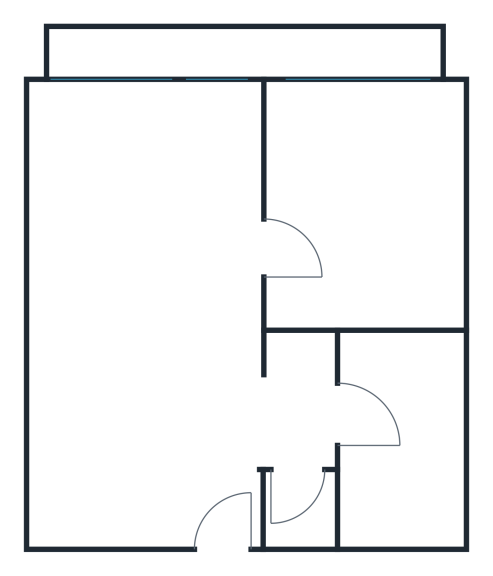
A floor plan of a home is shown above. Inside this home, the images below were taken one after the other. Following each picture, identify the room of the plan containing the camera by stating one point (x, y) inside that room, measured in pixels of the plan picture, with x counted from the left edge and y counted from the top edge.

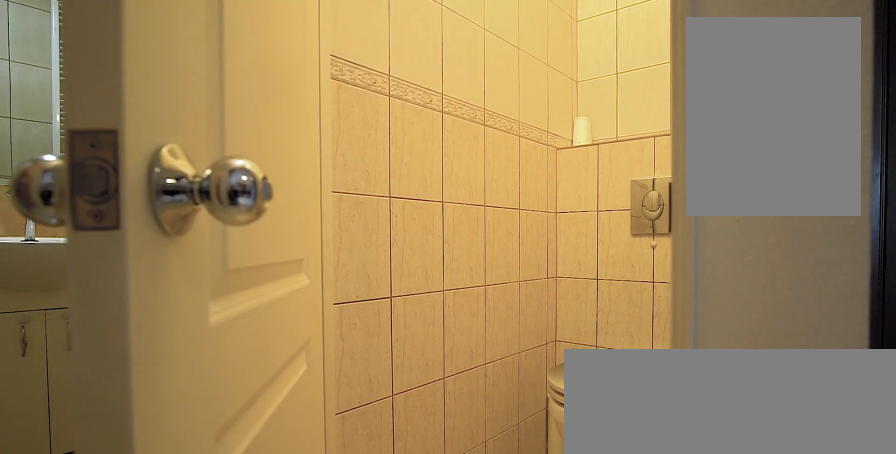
(299, 501)
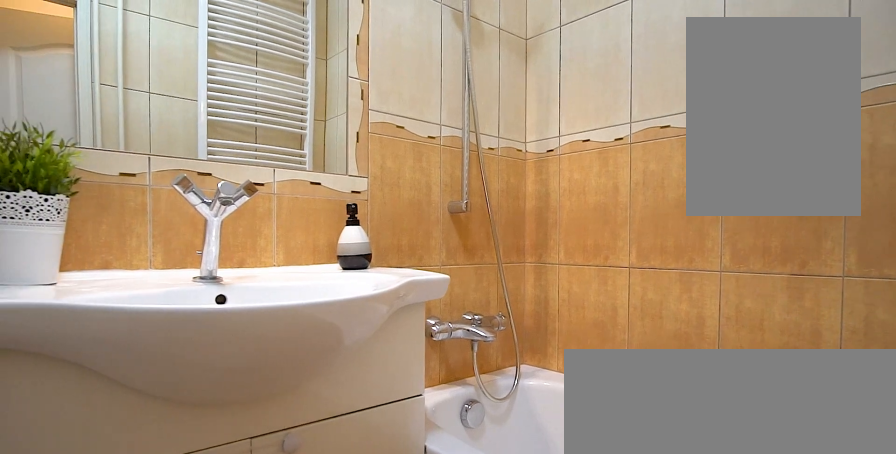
(389, 429)
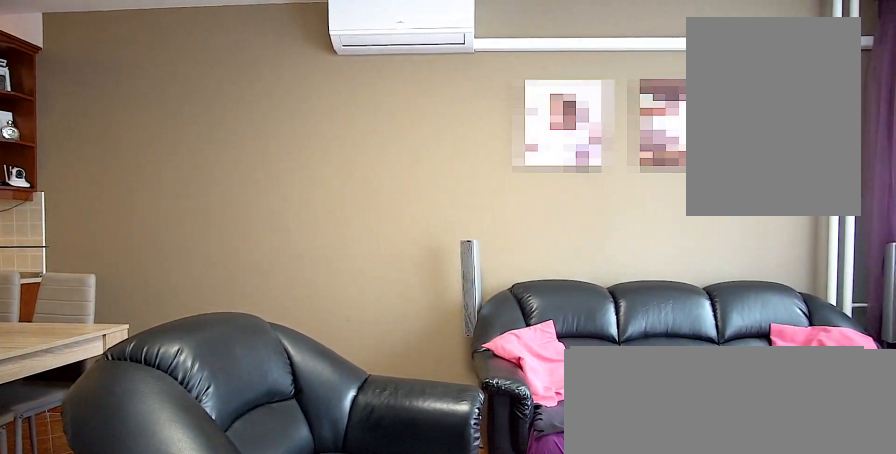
(154, 232)
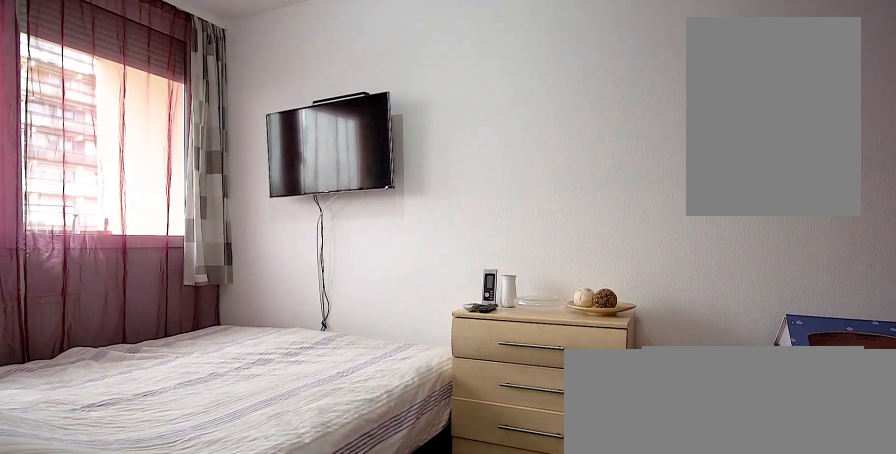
(358, 223)
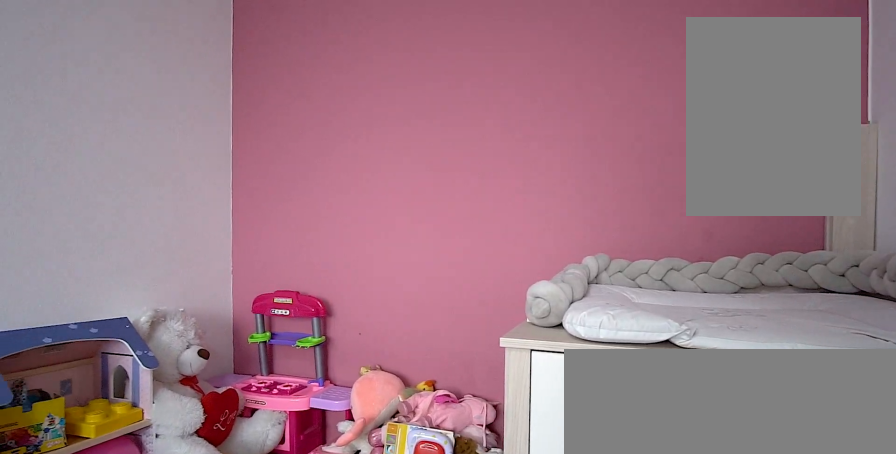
(358, 223)
